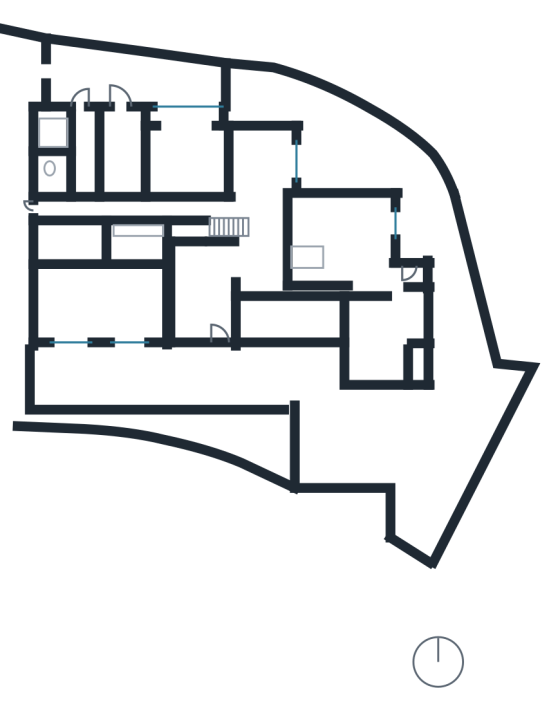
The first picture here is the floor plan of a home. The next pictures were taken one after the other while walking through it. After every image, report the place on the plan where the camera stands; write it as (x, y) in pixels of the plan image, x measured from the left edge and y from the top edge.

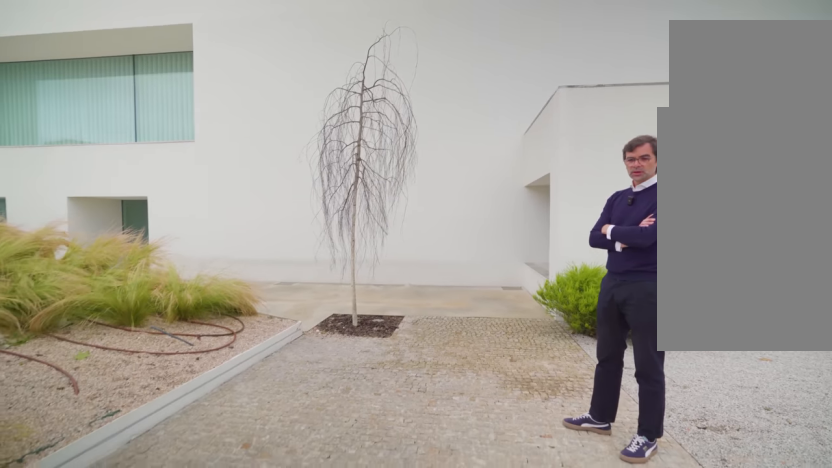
(312, 467)
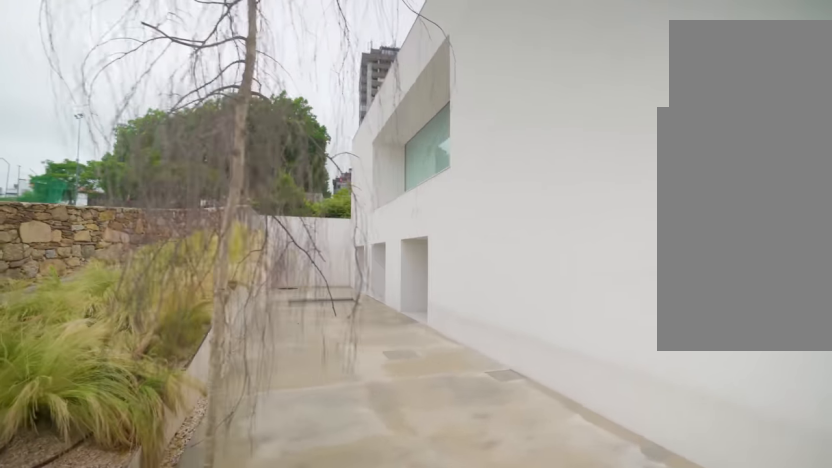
(324, 417)
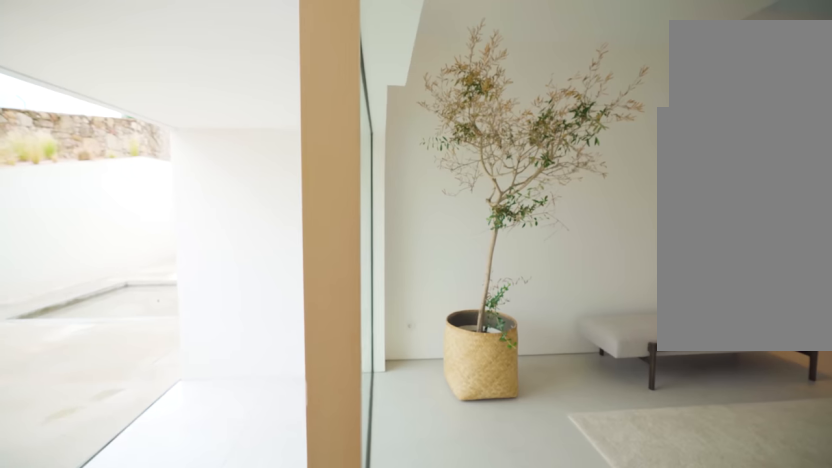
(221, 328)
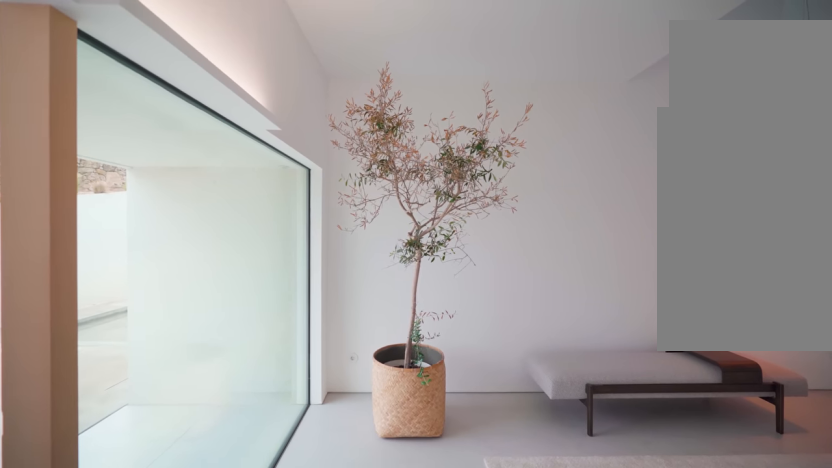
(219, 328)
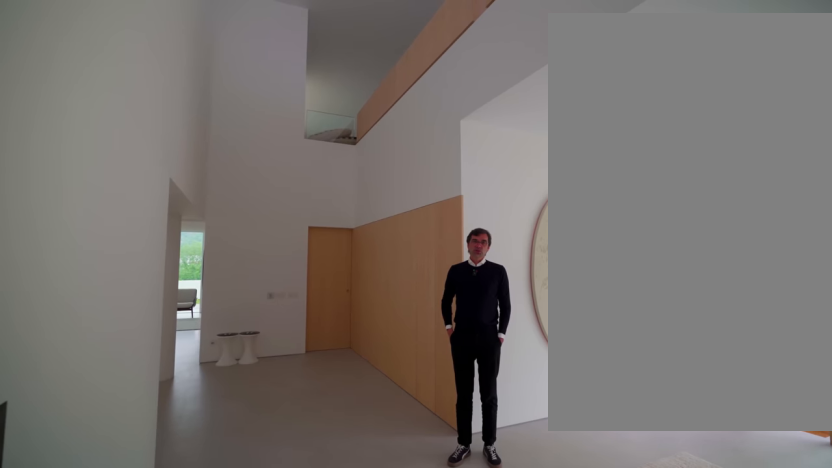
(190, 259)
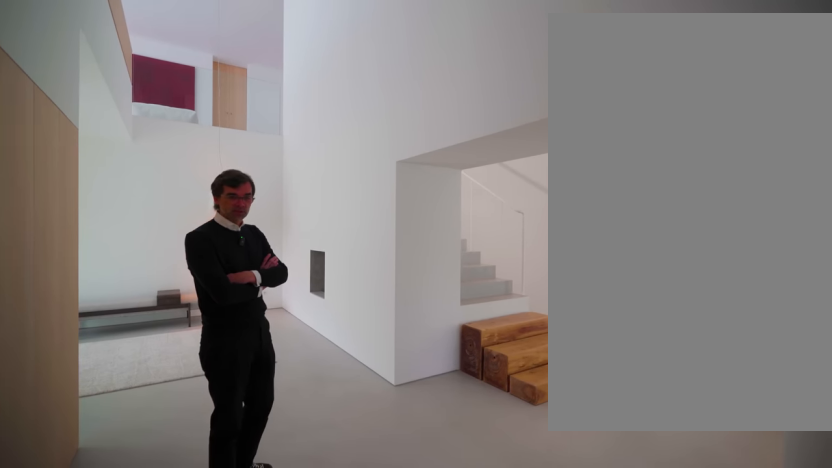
(273, 260)
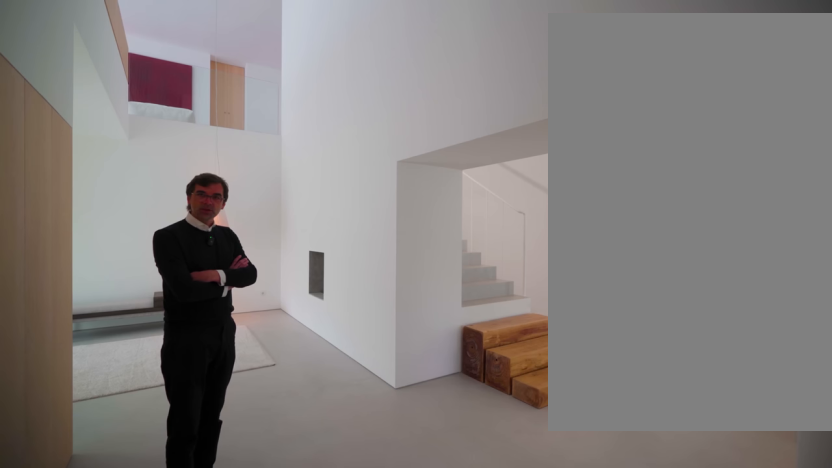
(274, 261)
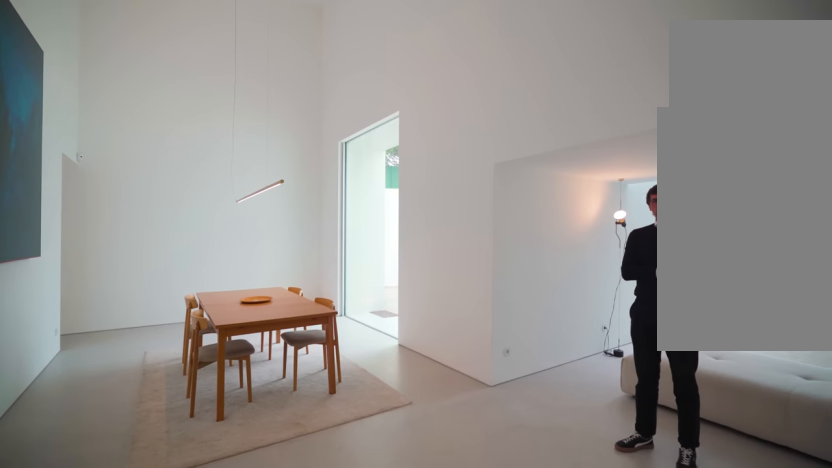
(262, 231)
